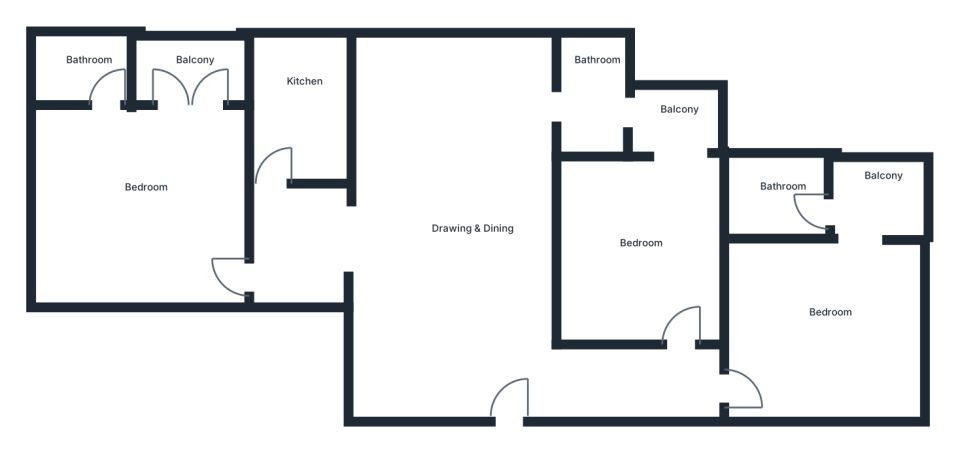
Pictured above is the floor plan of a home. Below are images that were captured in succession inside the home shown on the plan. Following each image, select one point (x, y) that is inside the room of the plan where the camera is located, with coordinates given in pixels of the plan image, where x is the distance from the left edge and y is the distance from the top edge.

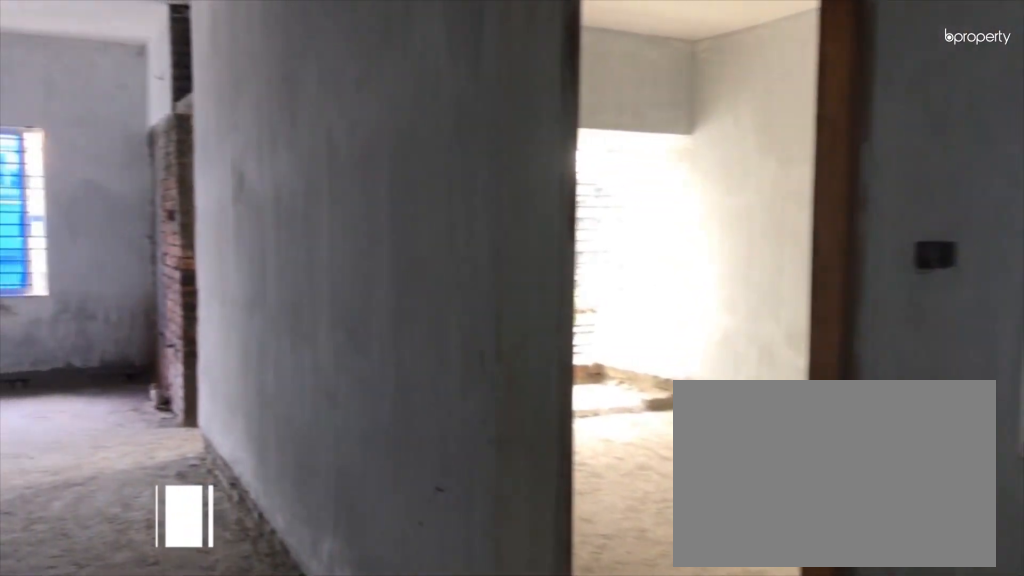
(486, 363)
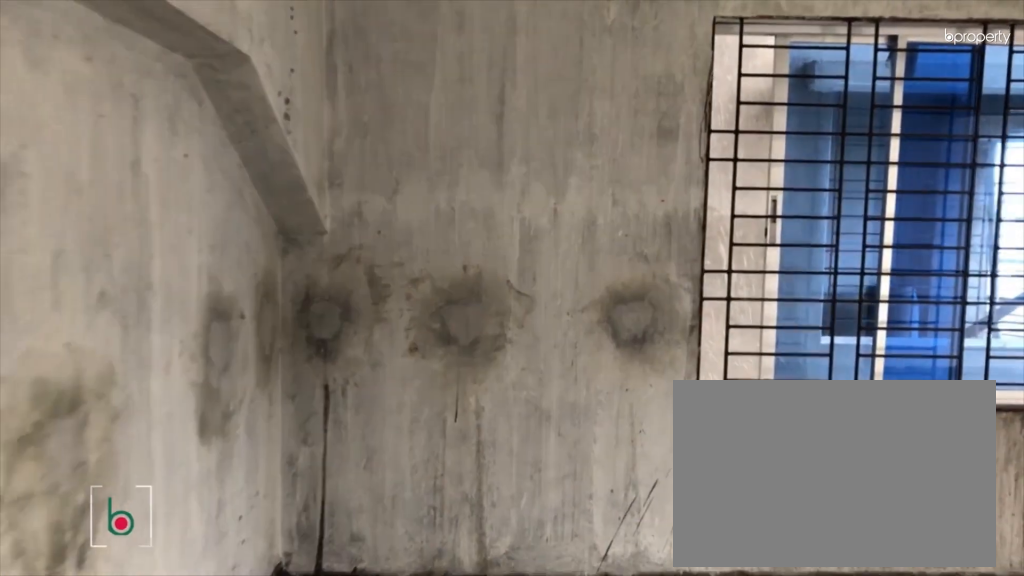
(134, 186)
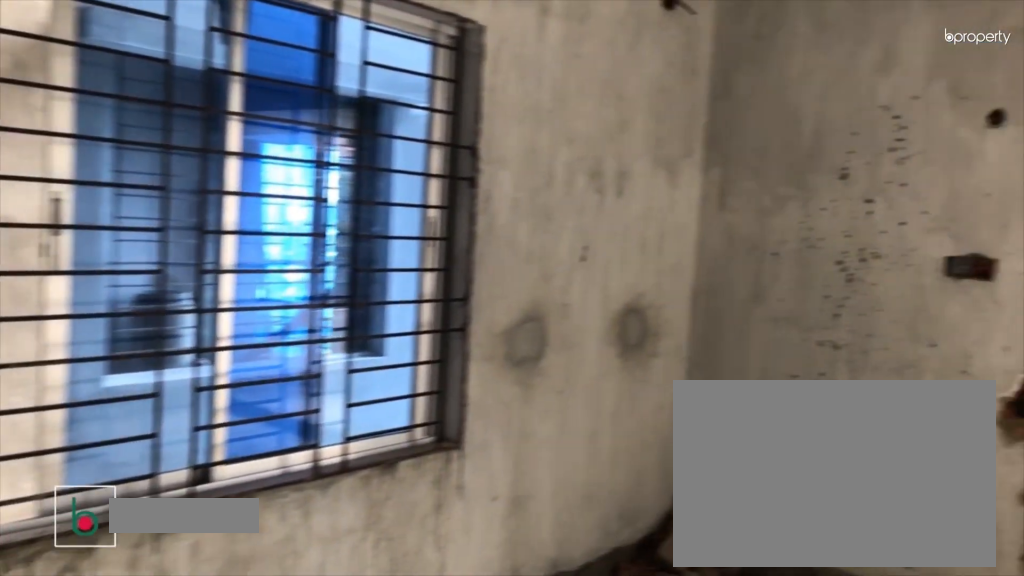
(134, 186)
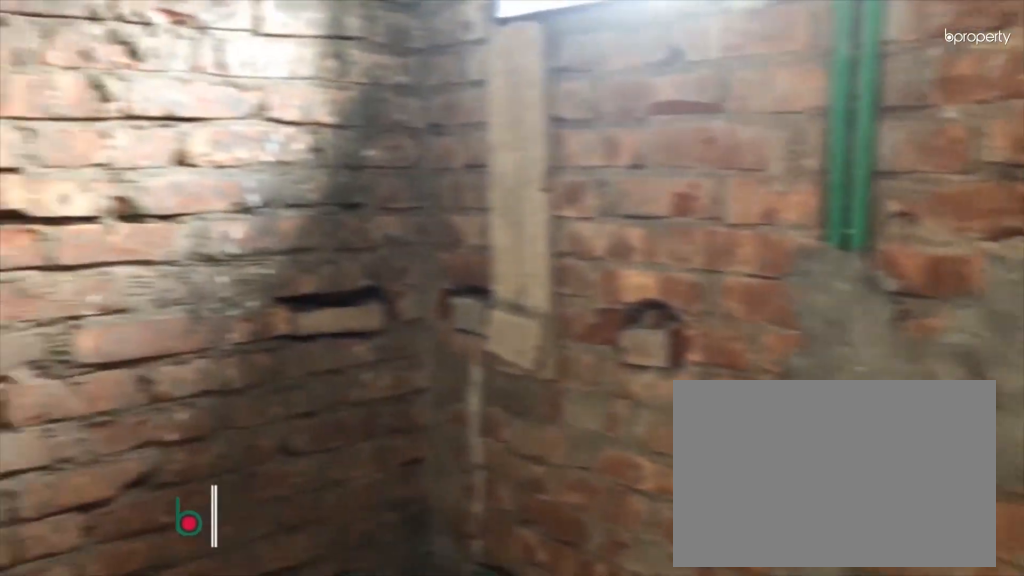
(94, 68)
